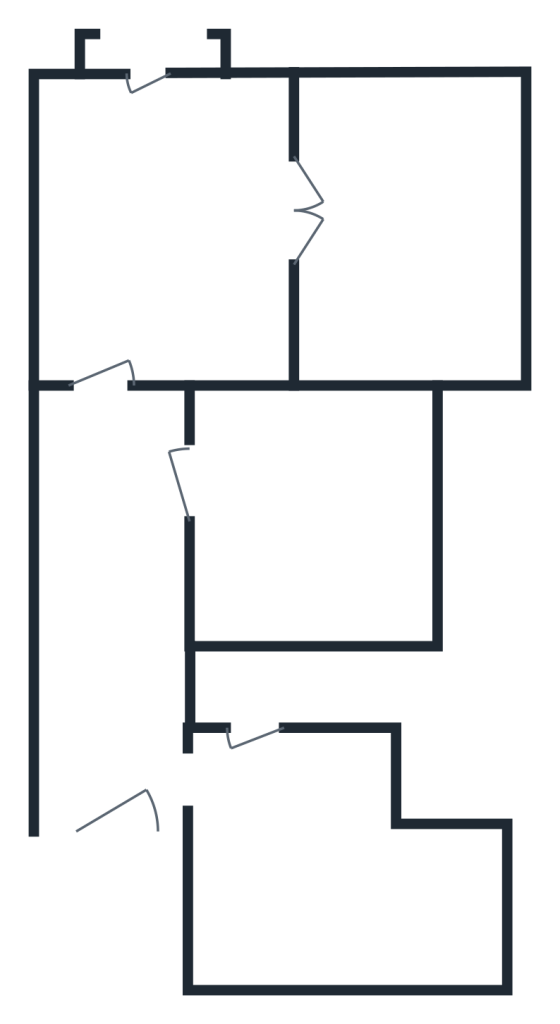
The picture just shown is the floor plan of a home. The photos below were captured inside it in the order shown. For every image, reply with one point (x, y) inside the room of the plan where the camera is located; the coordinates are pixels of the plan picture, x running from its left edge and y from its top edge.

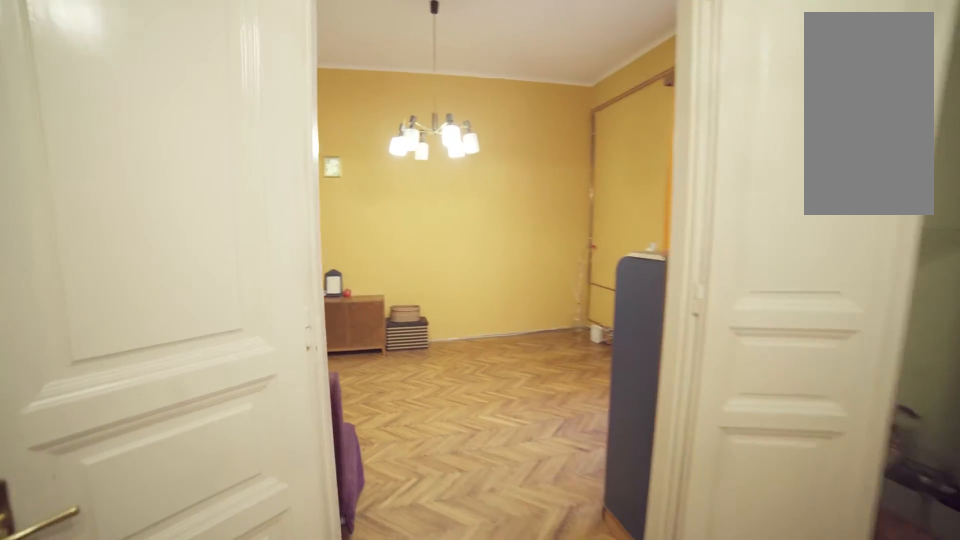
(422, 331)
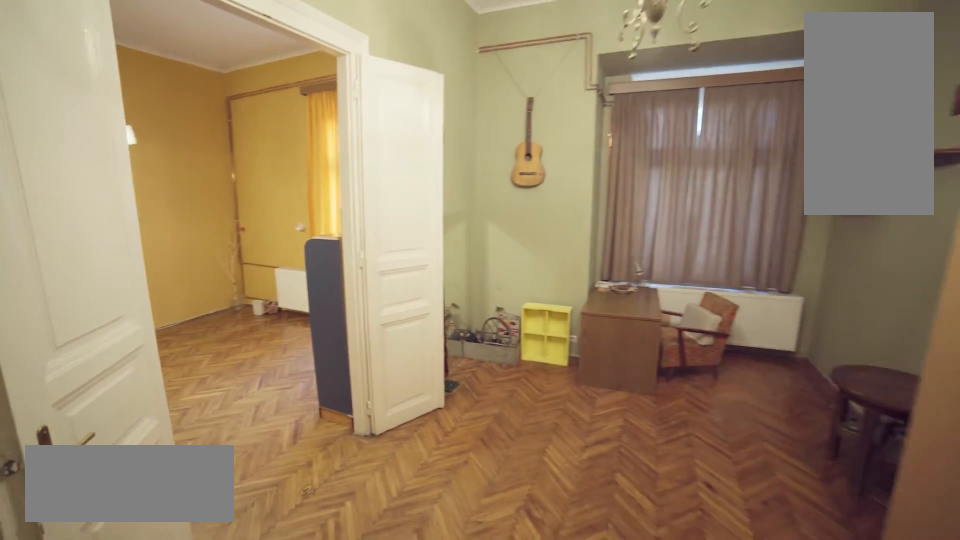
(423, 331)
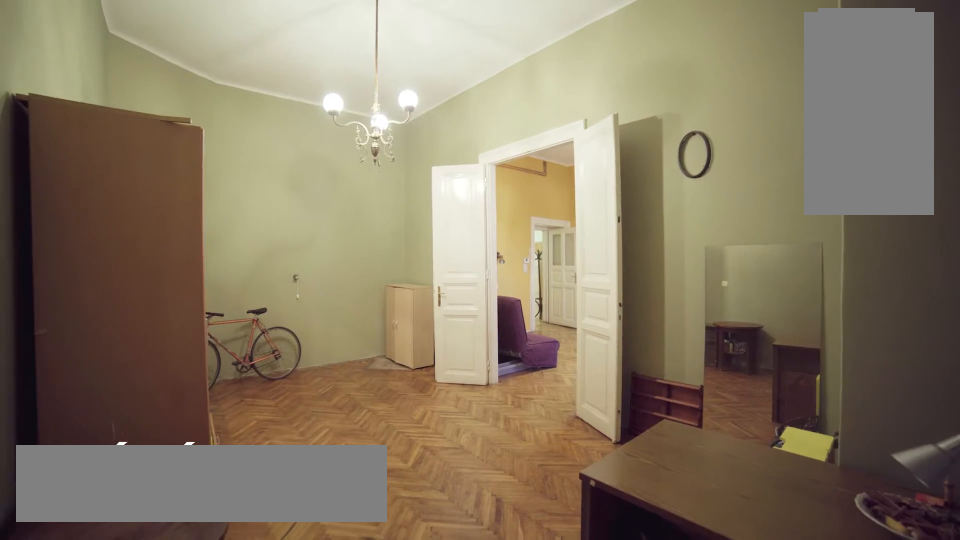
(468, 143)
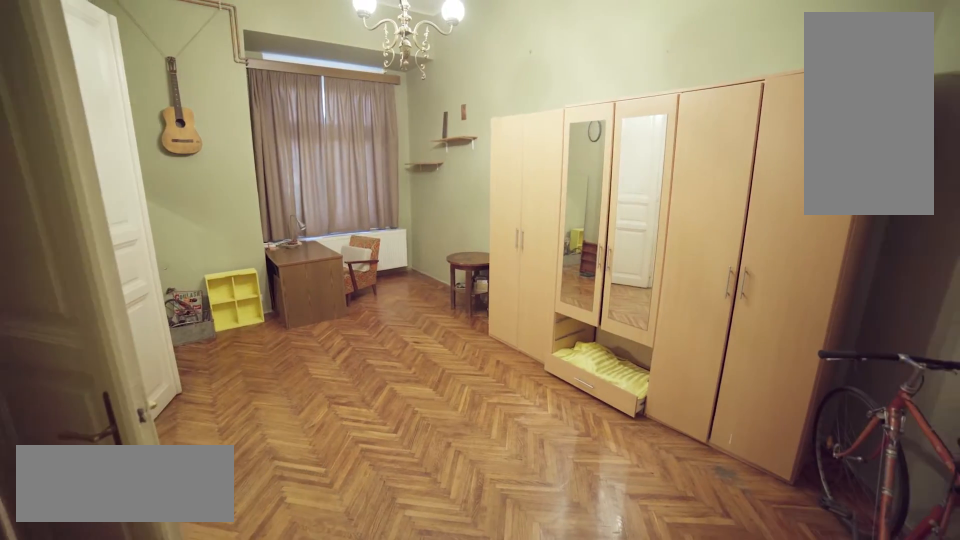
(367, 335)
